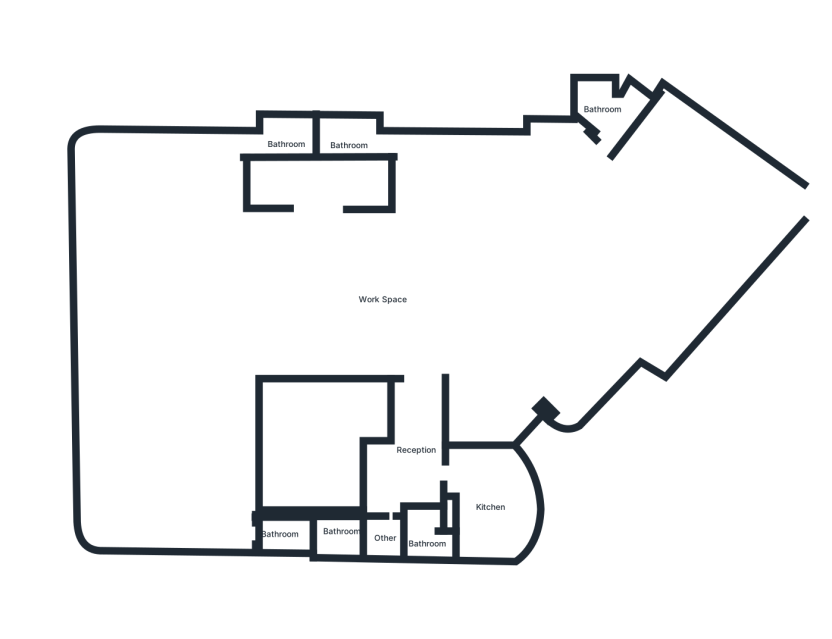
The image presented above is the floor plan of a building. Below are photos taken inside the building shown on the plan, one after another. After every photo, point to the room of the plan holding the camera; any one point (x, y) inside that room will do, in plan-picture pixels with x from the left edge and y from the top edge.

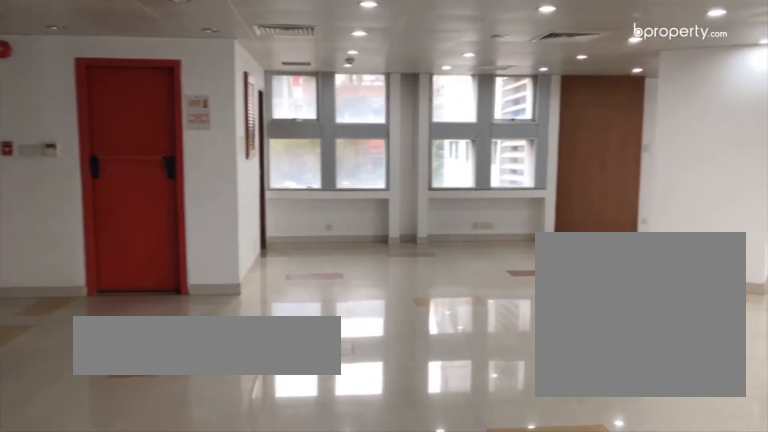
(382, 300)
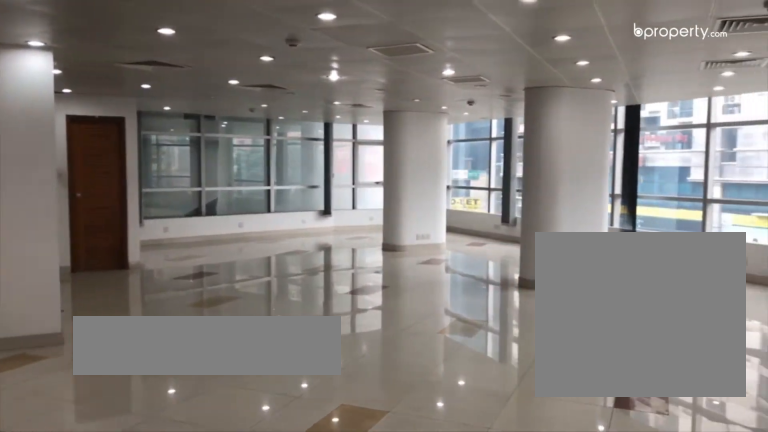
(382, 300)
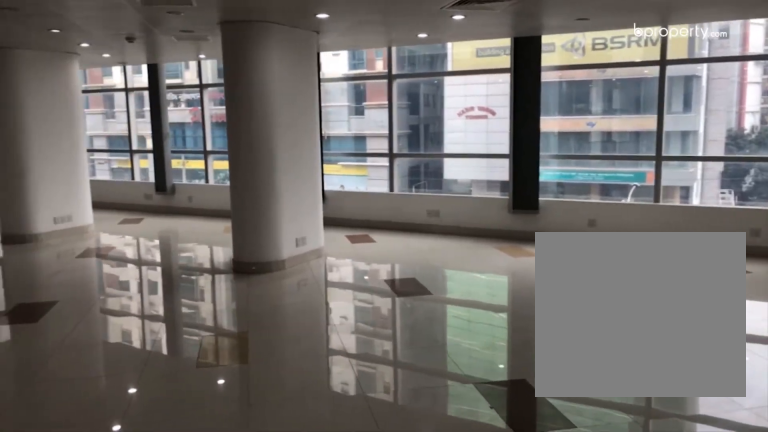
(382, 300)
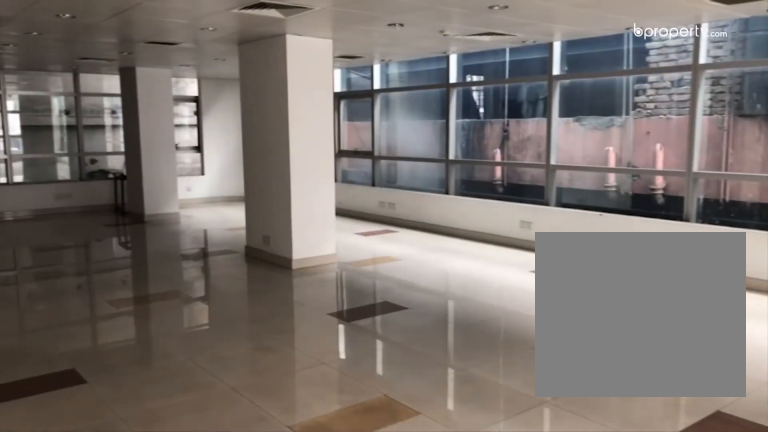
(382, 300)
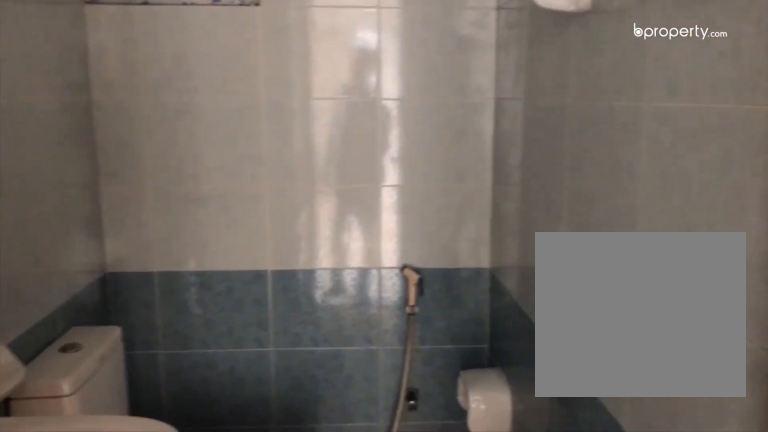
(287, 143)
